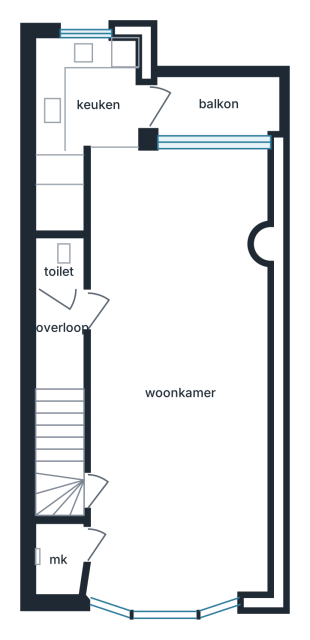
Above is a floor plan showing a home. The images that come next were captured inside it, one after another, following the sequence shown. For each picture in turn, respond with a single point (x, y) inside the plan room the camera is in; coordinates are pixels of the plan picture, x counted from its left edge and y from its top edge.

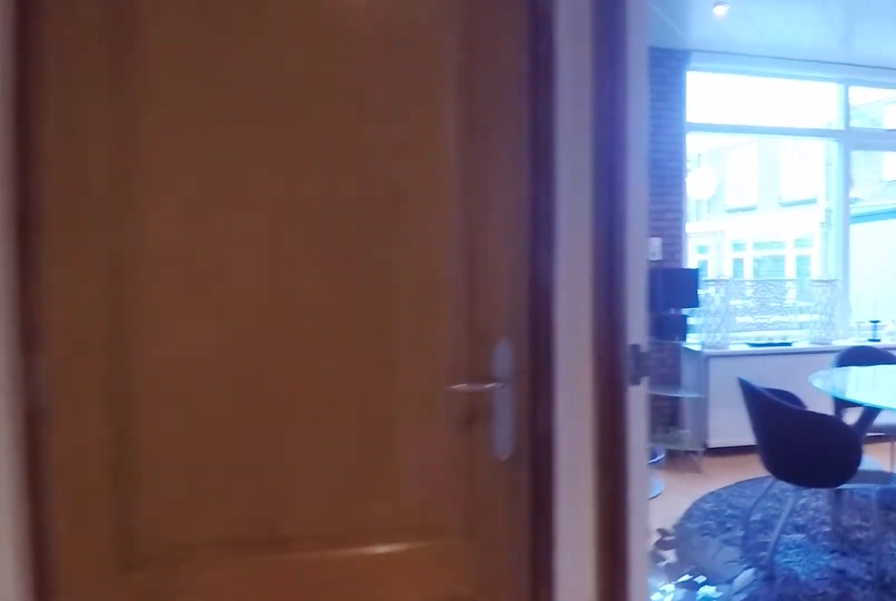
(59, 338)
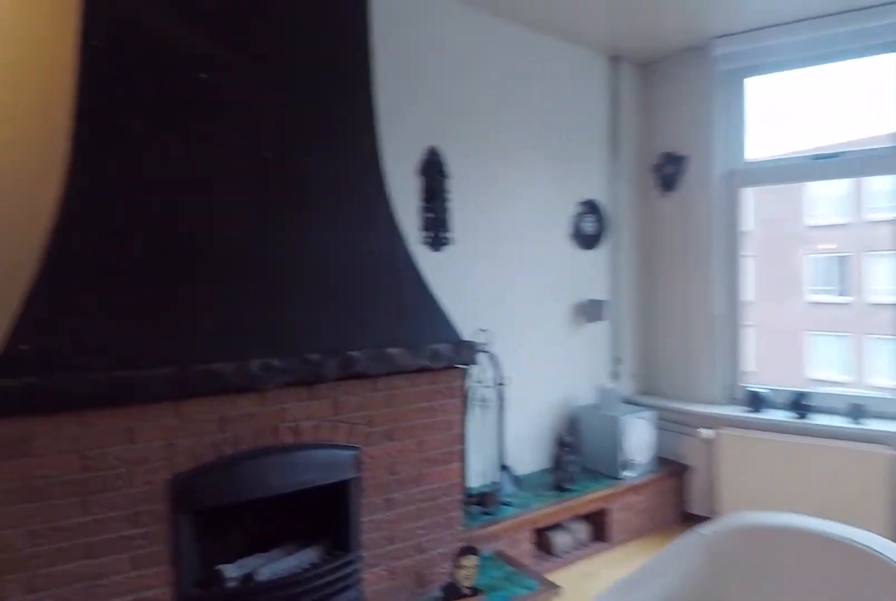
(171, 382)
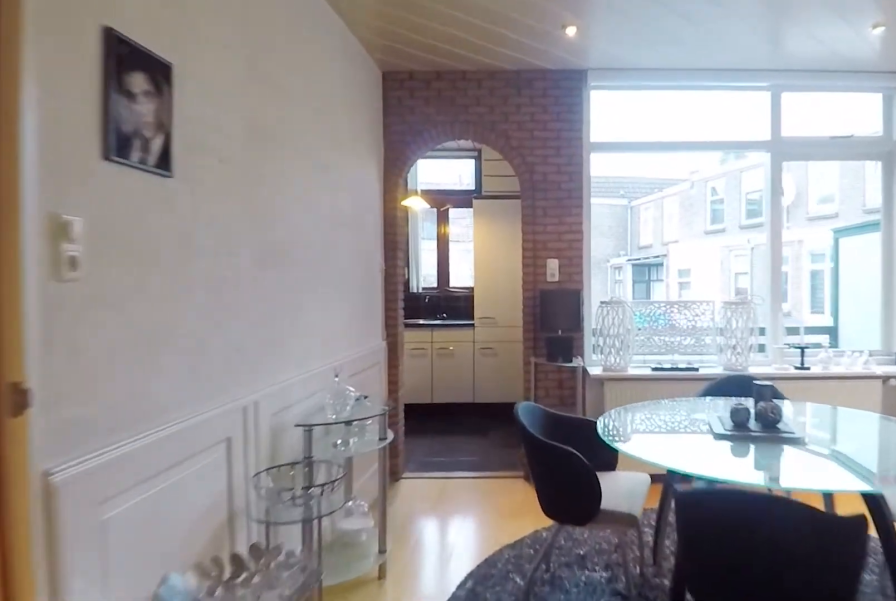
(171, 382)
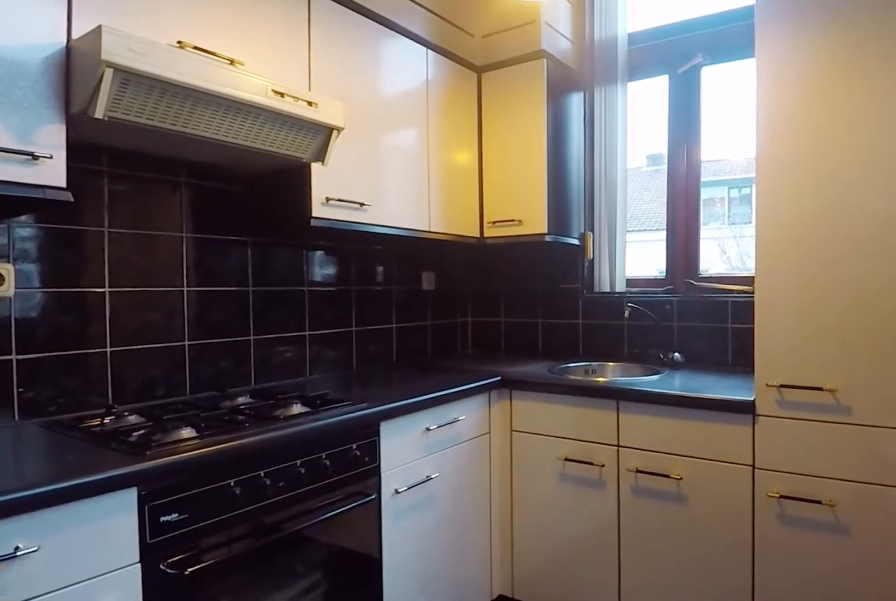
(81, 117)
